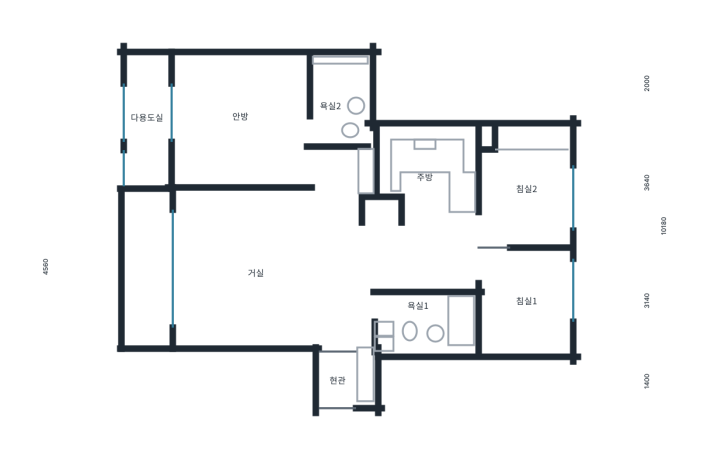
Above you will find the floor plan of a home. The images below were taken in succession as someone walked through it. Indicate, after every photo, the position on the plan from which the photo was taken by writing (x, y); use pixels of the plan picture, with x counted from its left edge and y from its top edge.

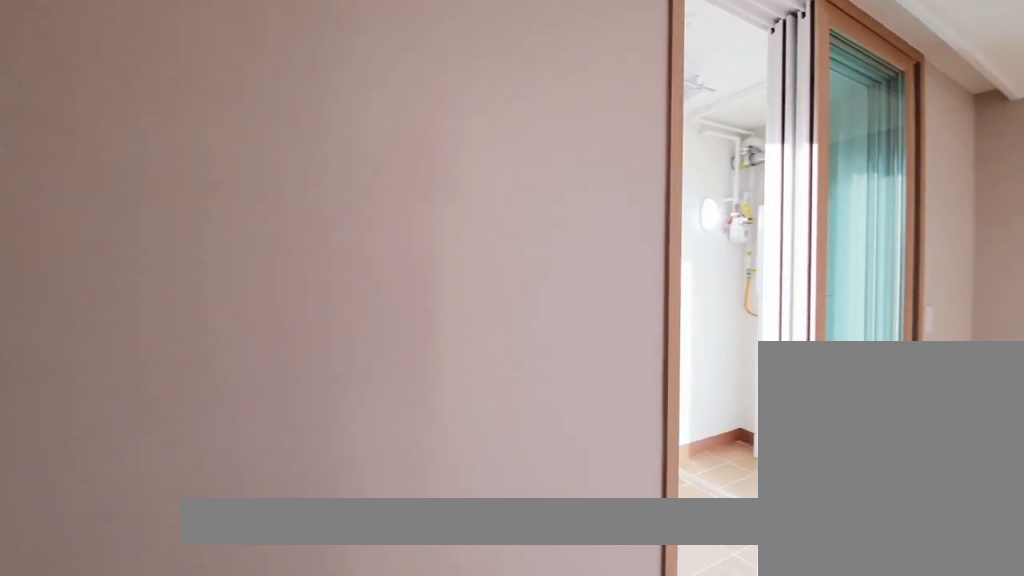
(230, 126)
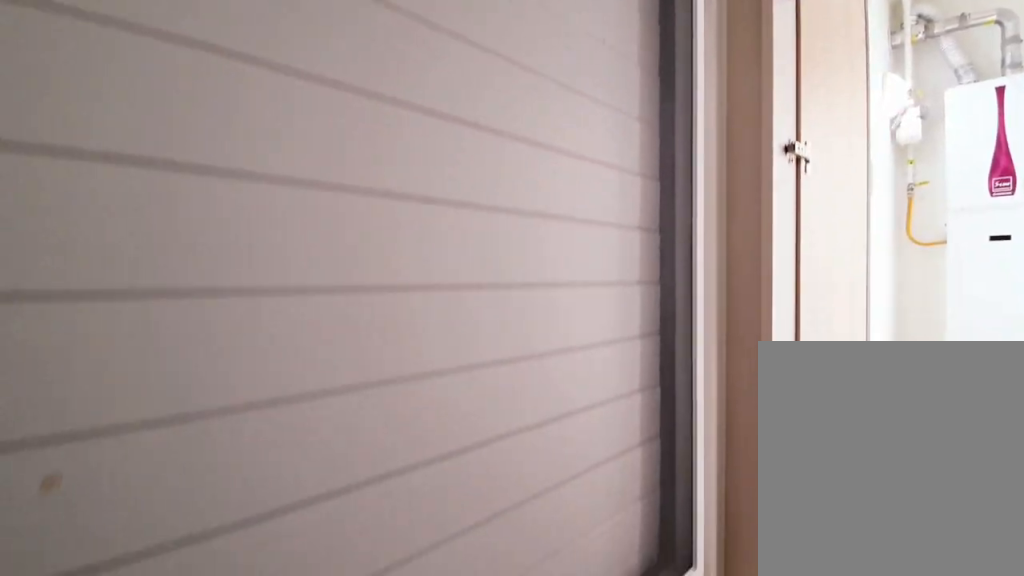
(165, 137)
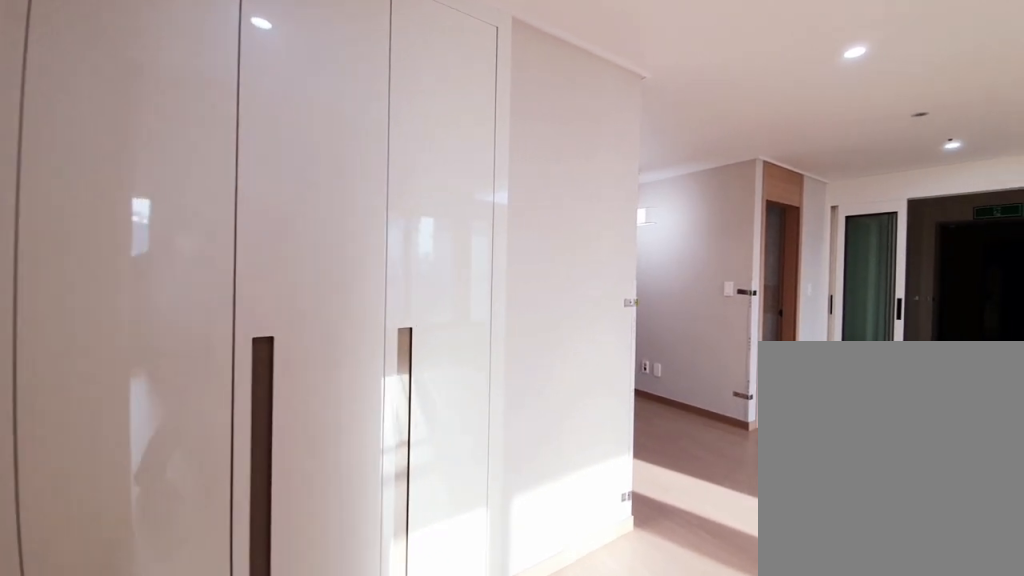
(333, 182)
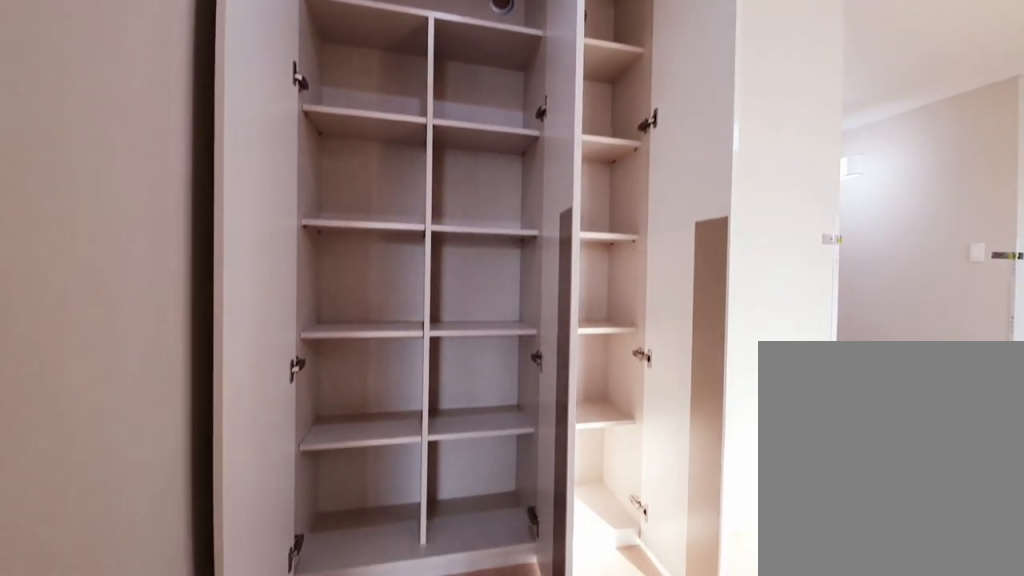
(332, 183)
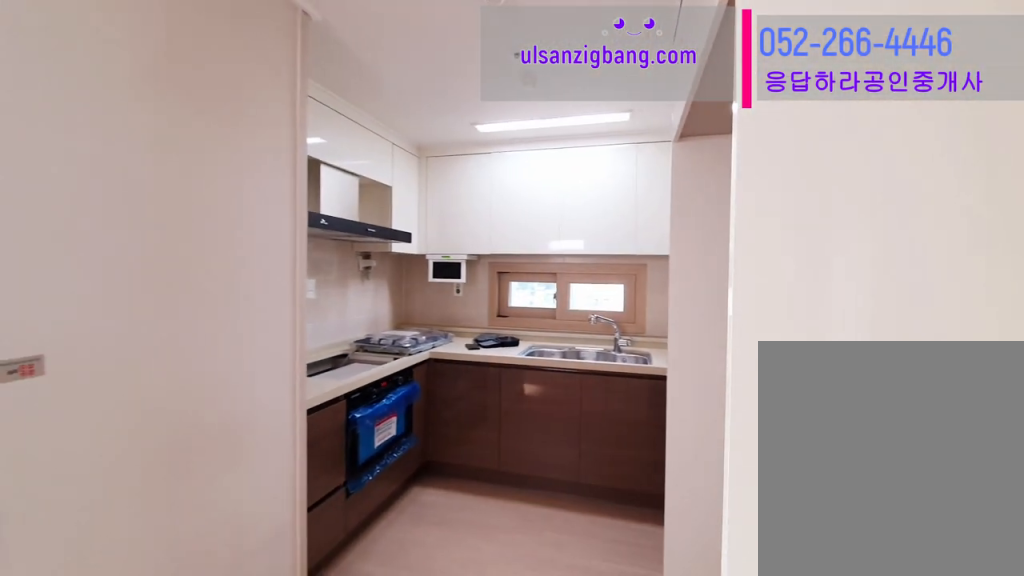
(430, 186)
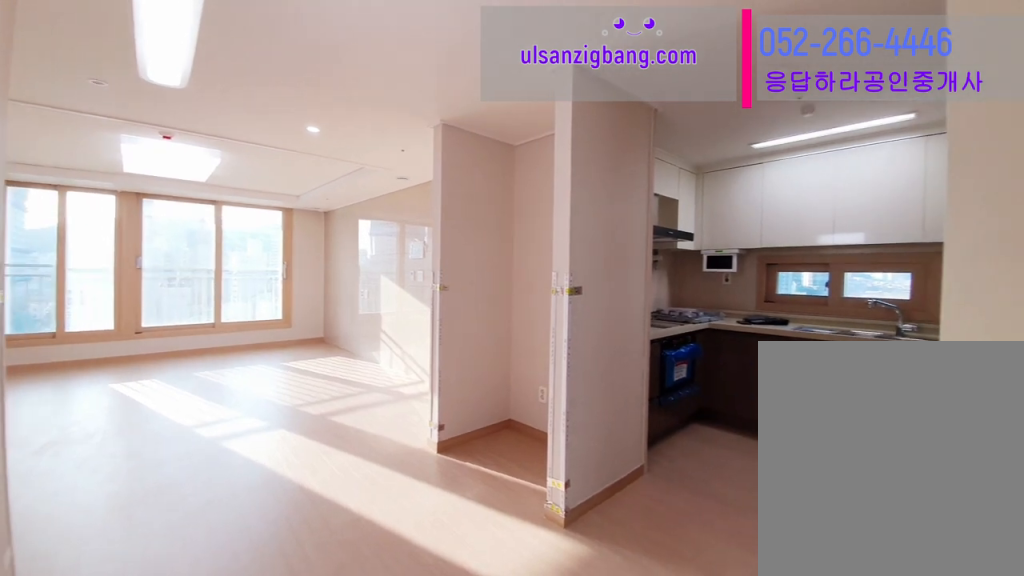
(450, 243)
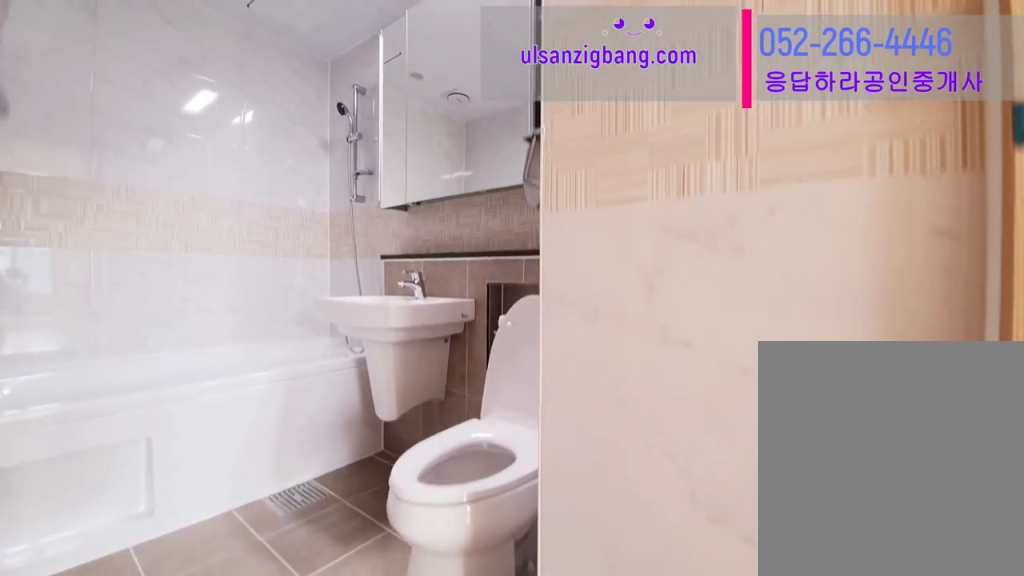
(423, 321)
